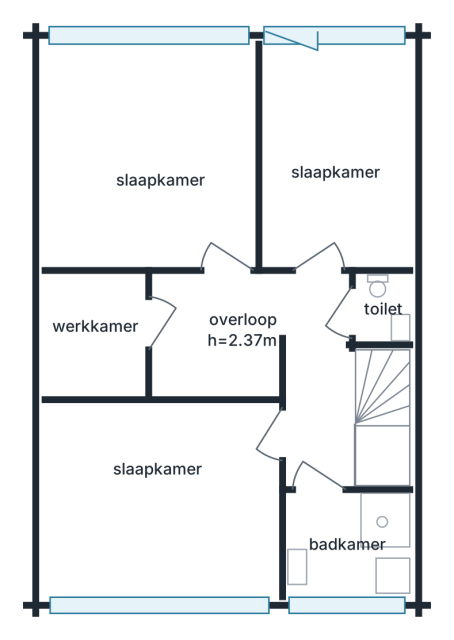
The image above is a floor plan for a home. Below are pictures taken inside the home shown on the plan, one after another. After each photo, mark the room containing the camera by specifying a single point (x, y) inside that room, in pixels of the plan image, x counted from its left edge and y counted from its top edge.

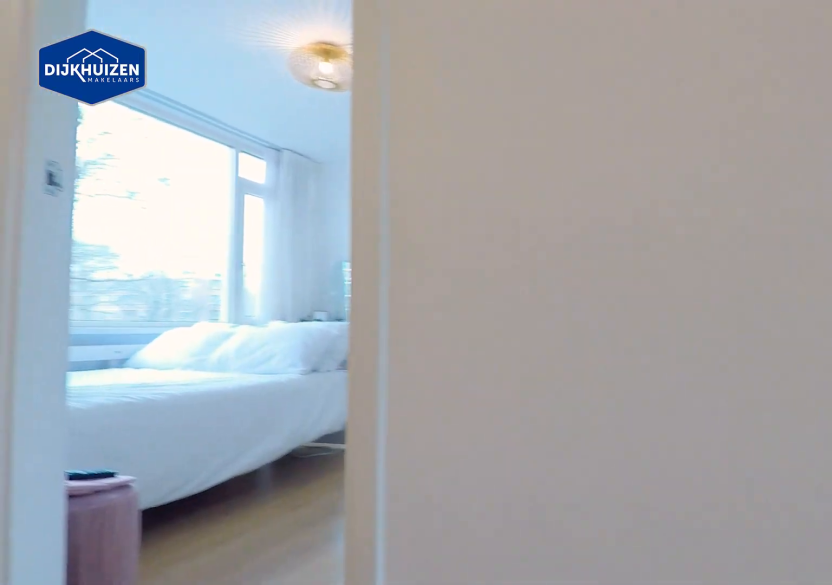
(319, 380)
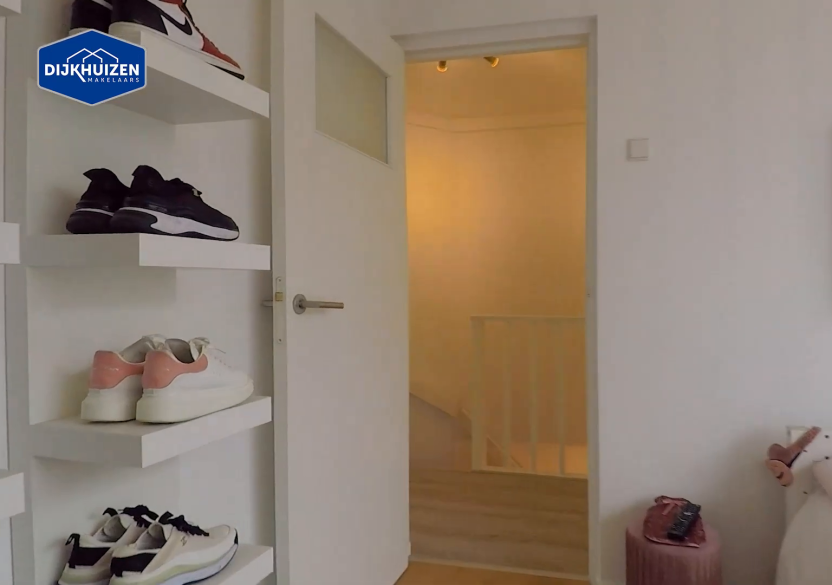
(163, 500)
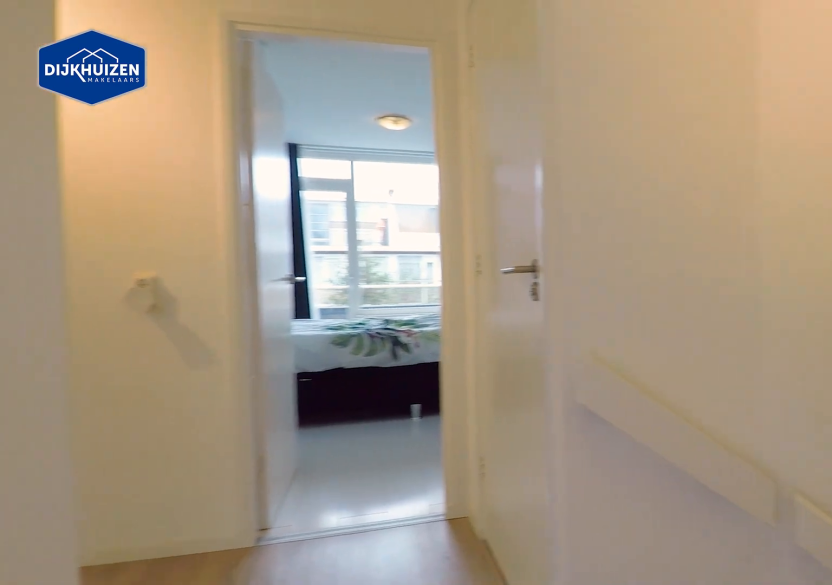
(319, 380)
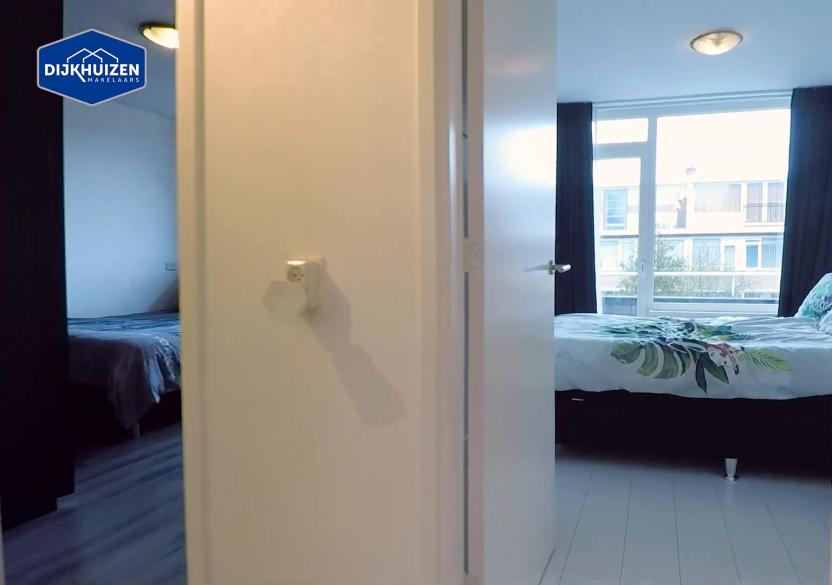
(319, 380)
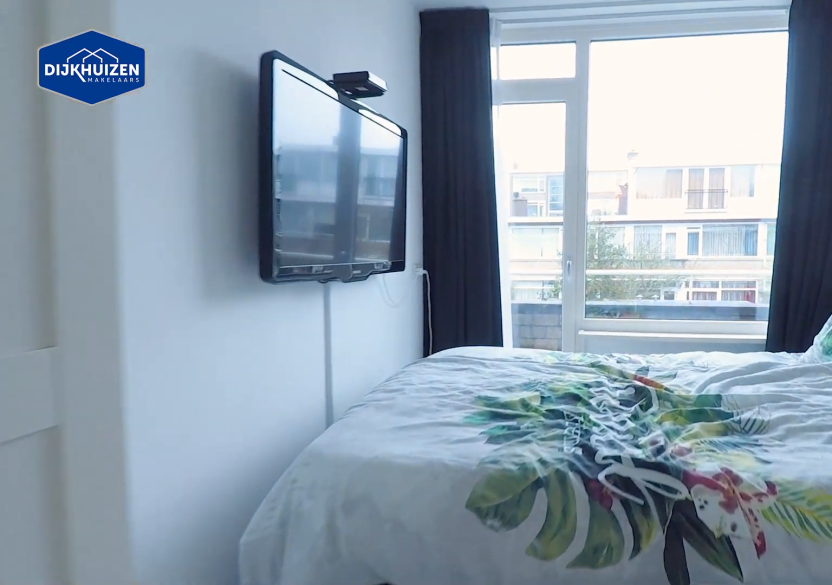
(334, 151)
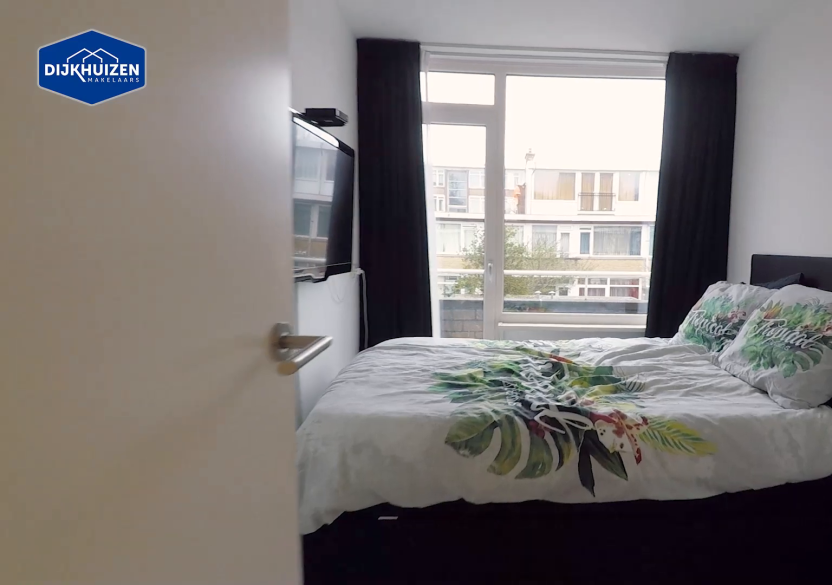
(334, 151)
